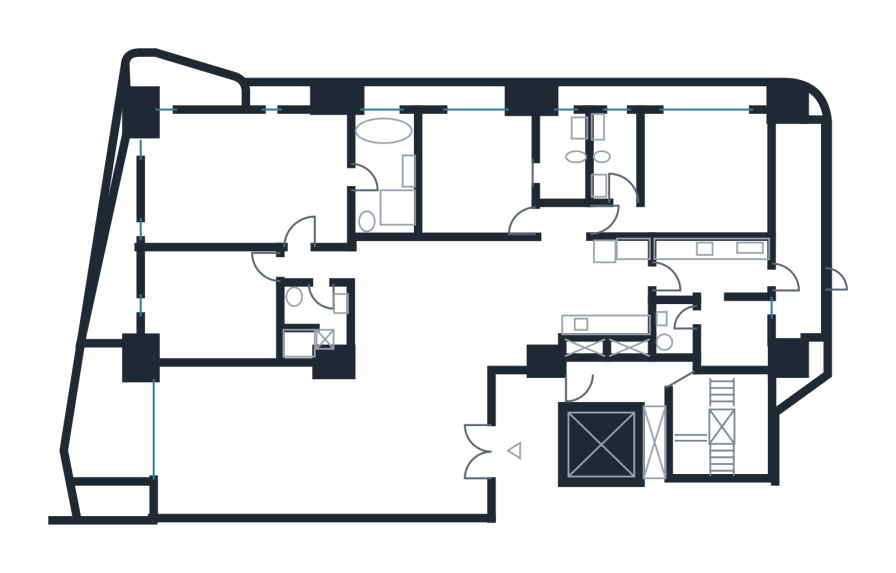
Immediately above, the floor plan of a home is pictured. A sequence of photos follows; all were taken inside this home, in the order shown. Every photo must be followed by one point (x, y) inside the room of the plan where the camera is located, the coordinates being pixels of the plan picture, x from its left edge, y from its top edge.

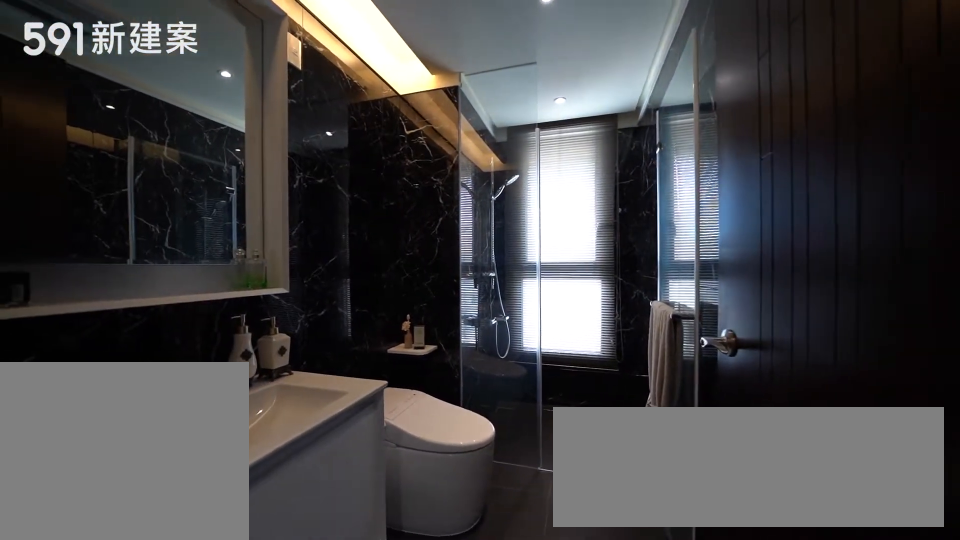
(618, 152)
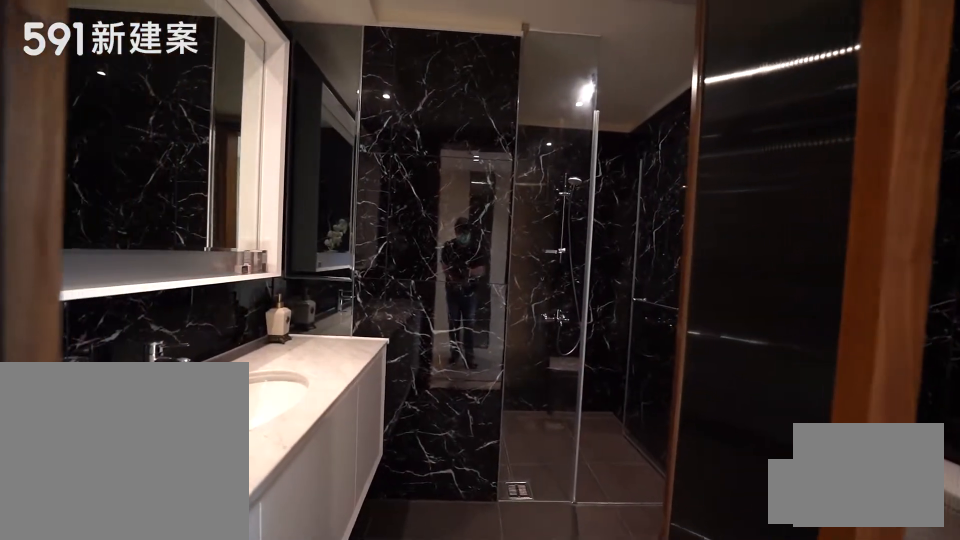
(314, 319)
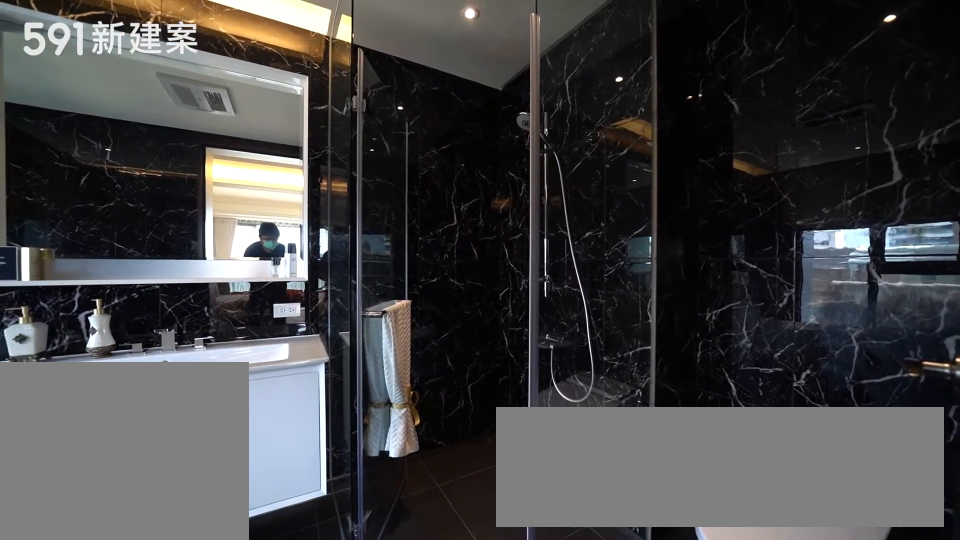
(380, 171)
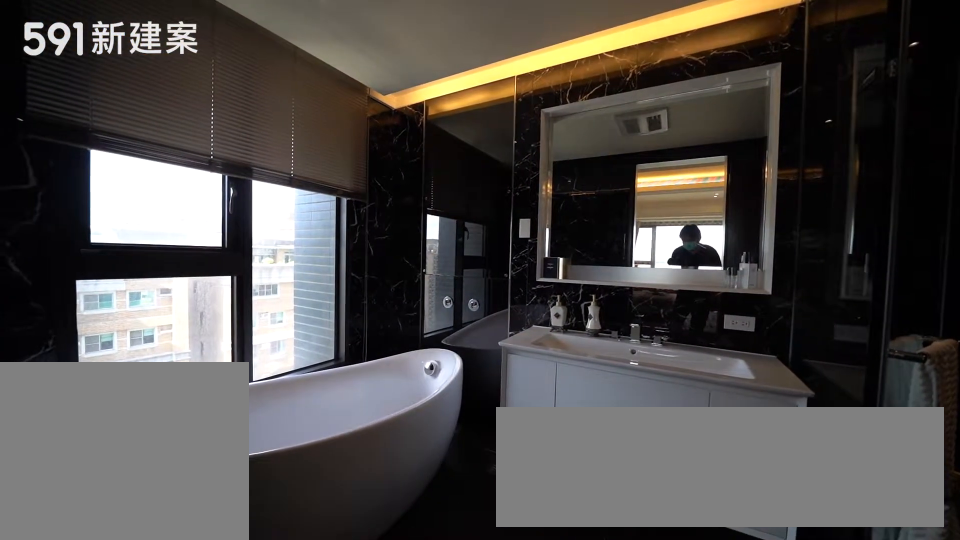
(380, 171)
